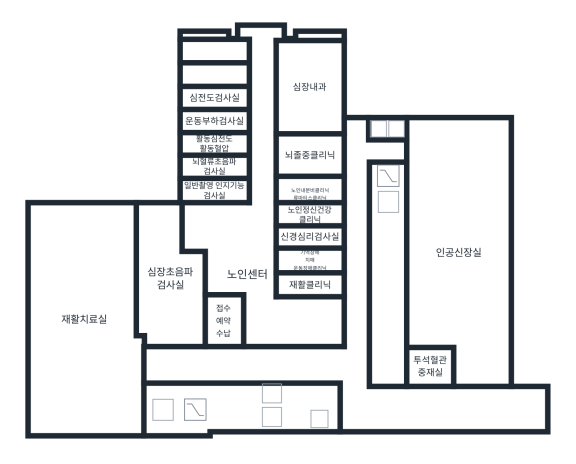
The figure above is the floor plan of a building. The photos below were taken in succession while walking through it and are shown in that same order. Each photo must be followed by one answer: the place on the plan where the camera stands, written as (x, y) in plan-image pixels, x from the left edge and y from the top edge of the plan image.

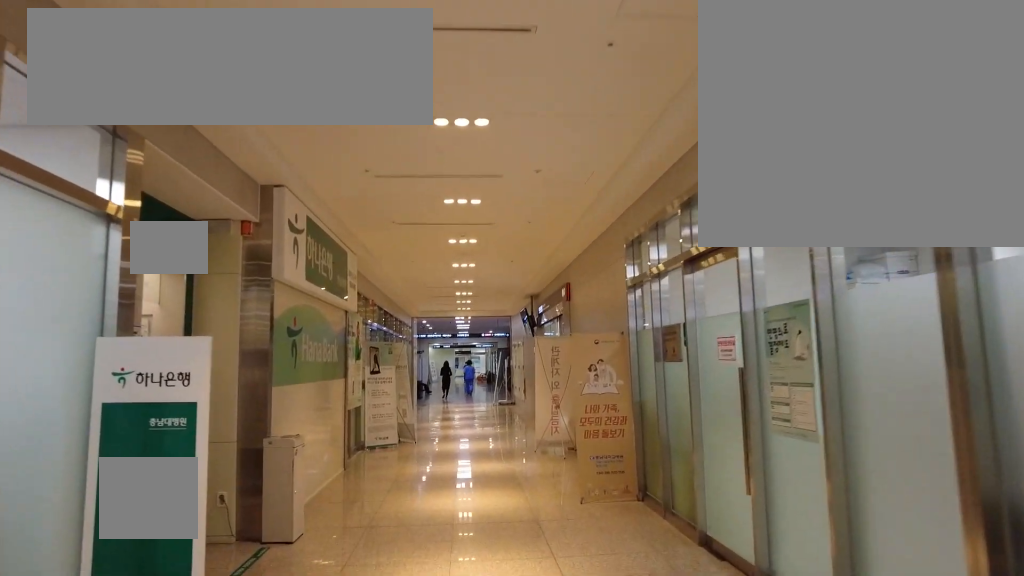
(475, 412)
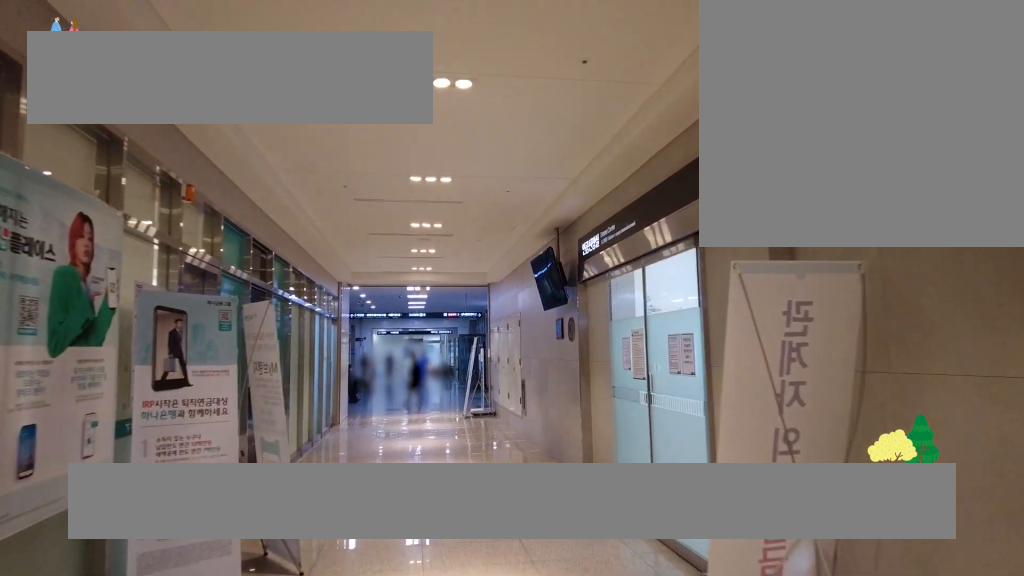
(429, 412)
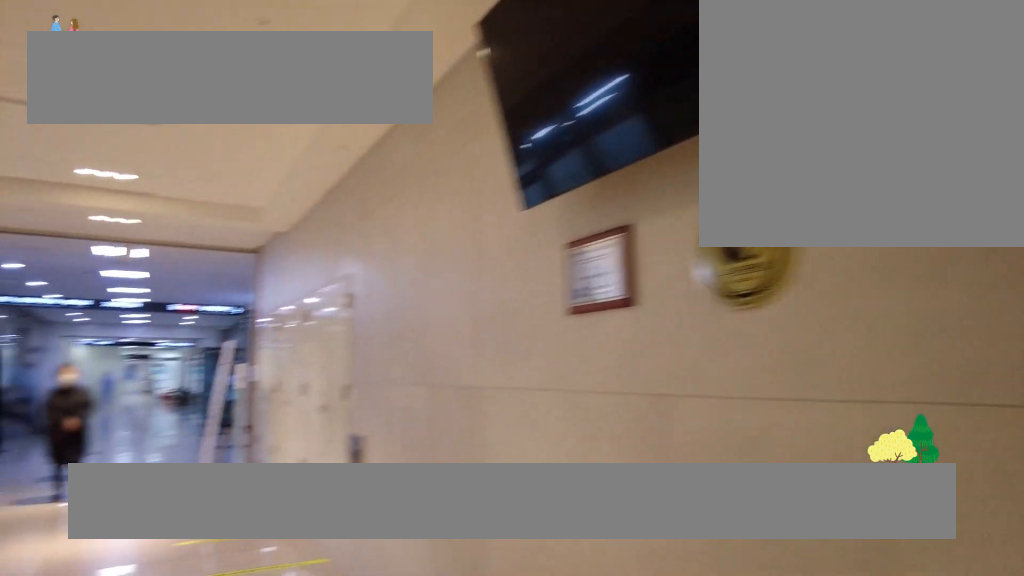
(388, 396)
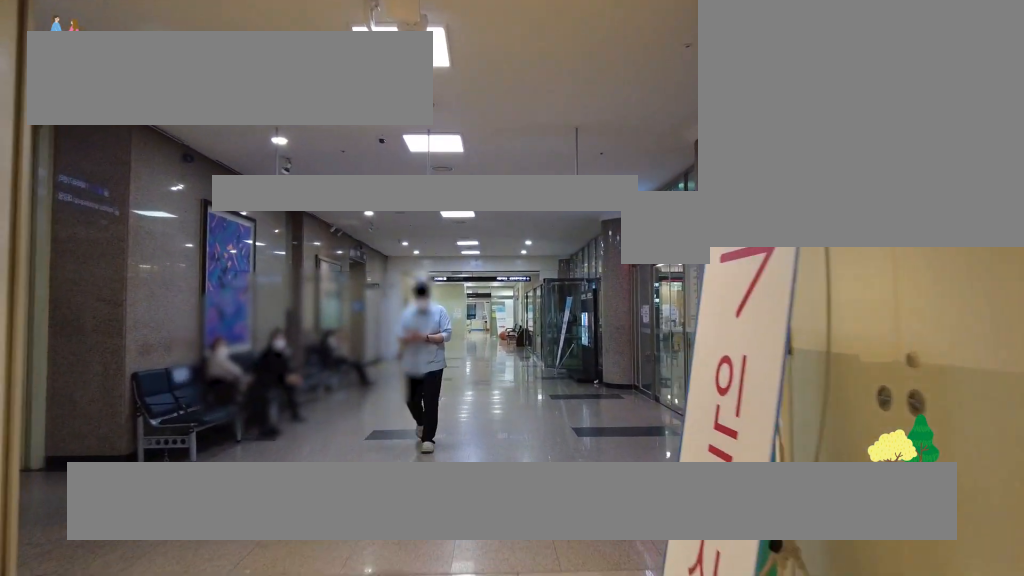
(360, 384)
